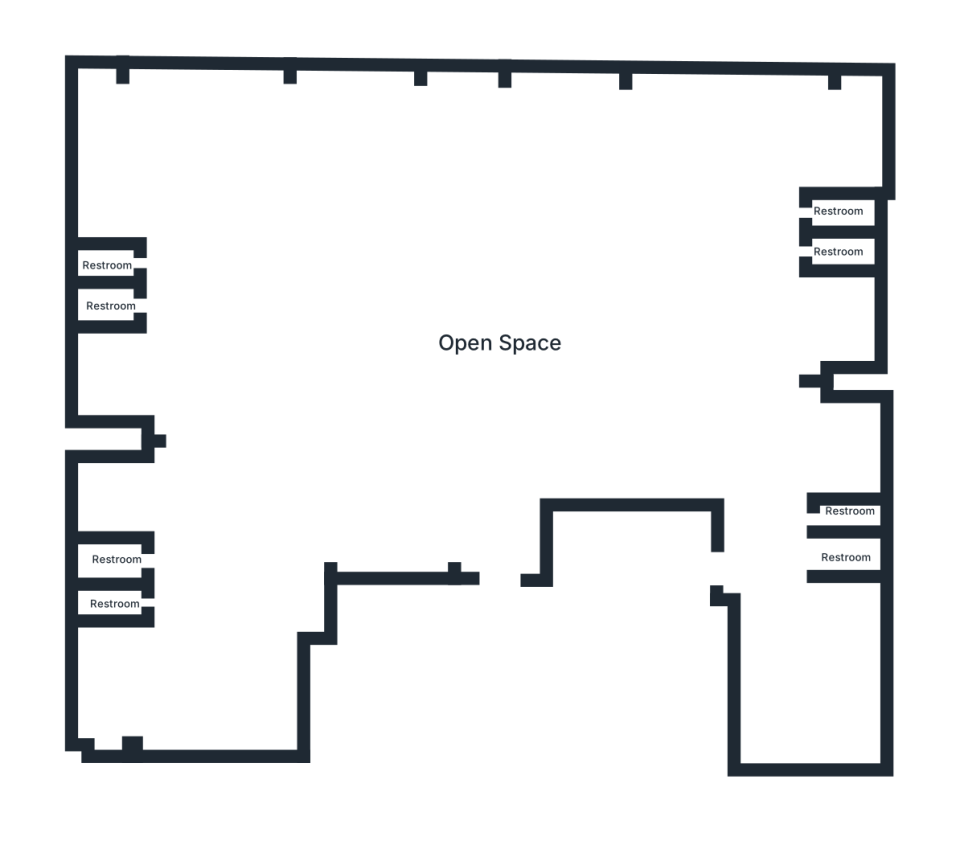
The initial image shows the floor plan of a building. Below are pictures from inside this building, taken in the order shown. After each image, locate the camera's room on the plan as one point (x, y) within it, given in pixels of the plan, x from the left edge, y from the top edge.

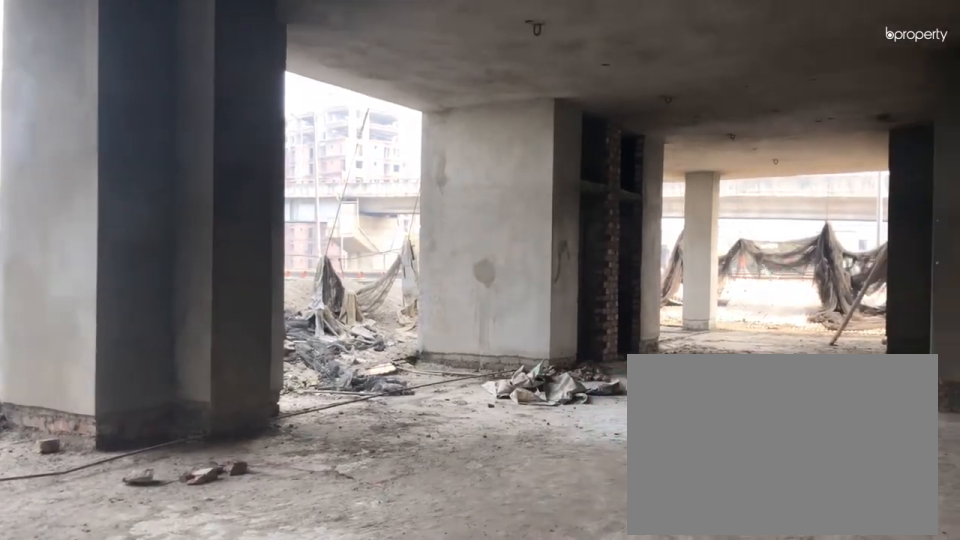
(481, 349)
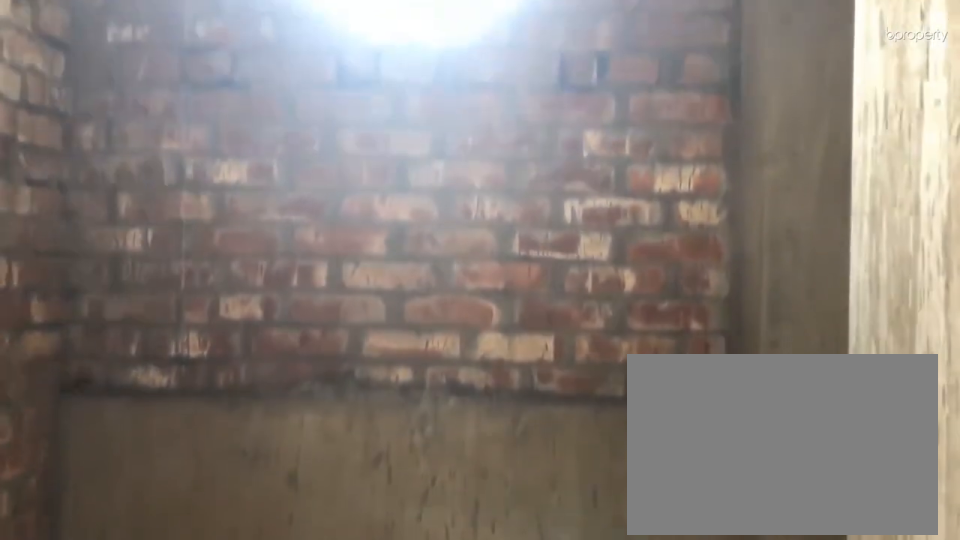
(843, 509)
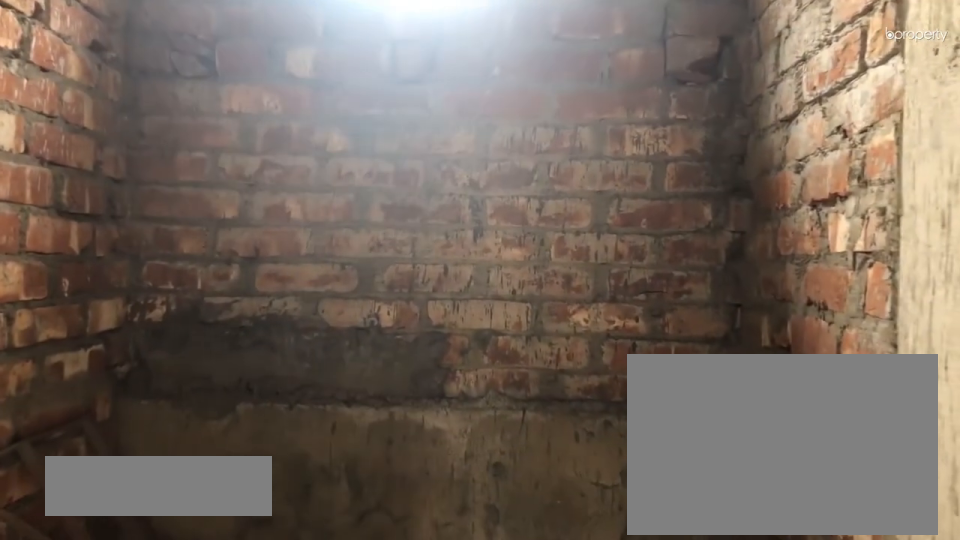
(800, 256)
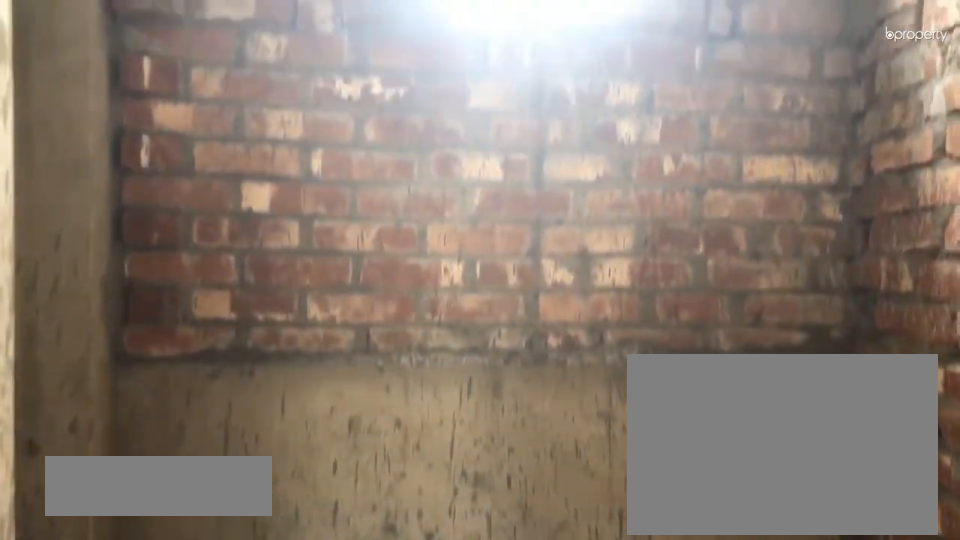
(848, 215)
